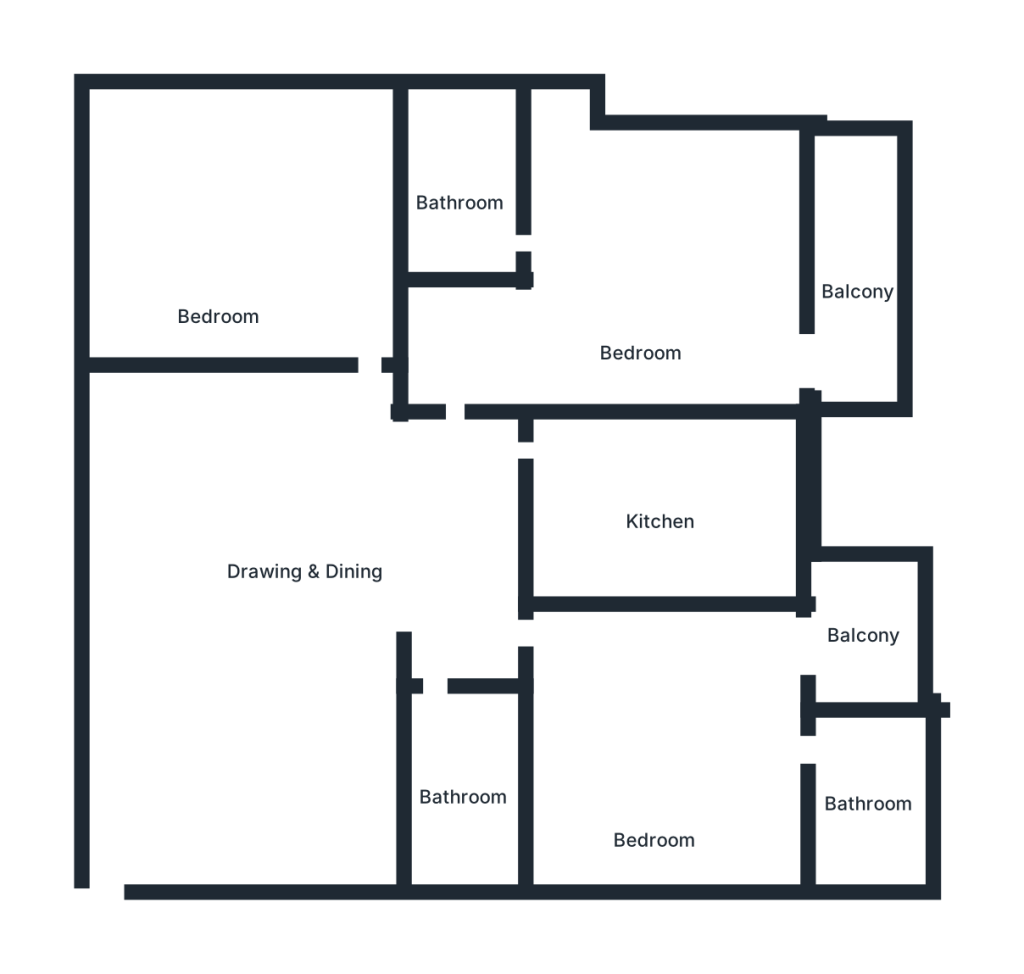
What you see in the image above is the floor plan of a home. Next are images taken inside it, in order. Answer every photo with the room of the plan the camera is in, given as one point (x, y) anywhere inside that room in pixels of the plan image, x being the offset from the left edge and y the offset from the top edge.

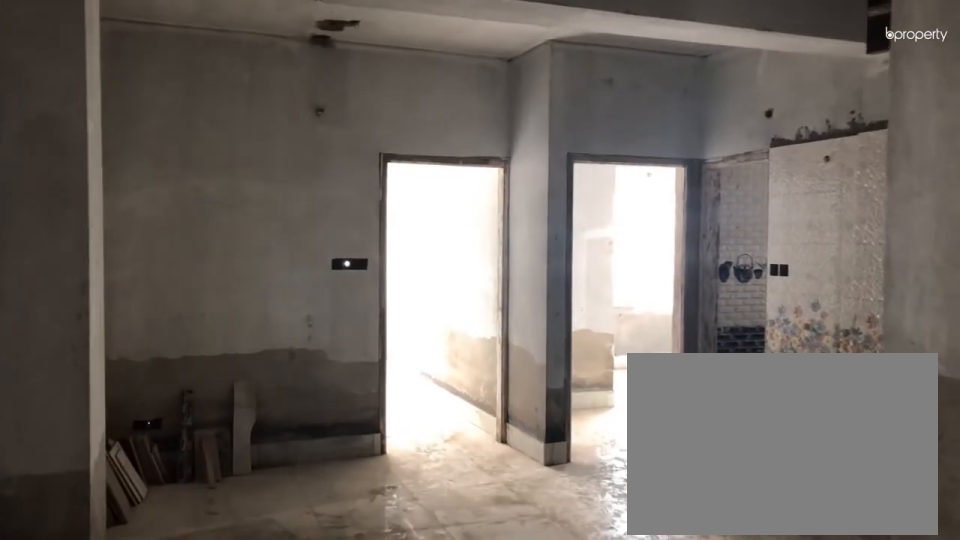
(135, 849)
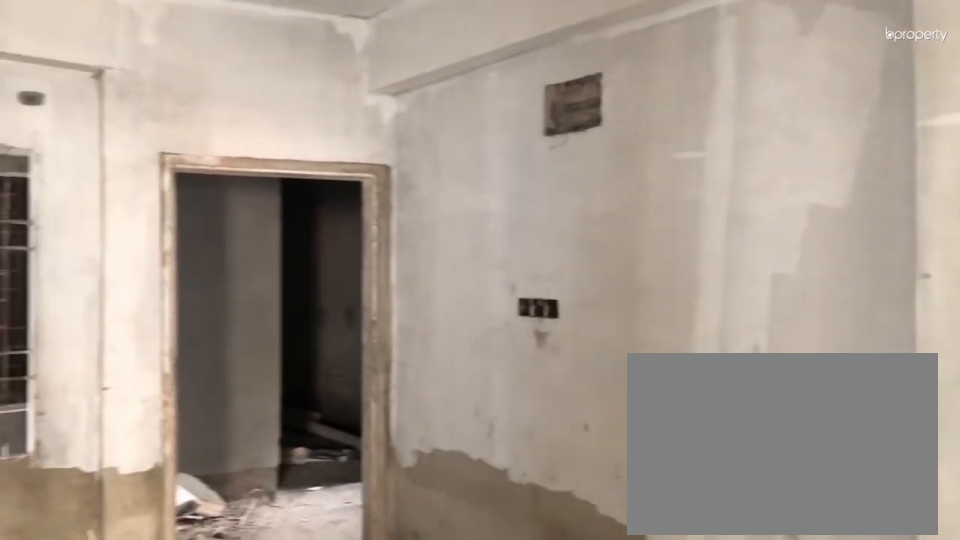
(307, 556)
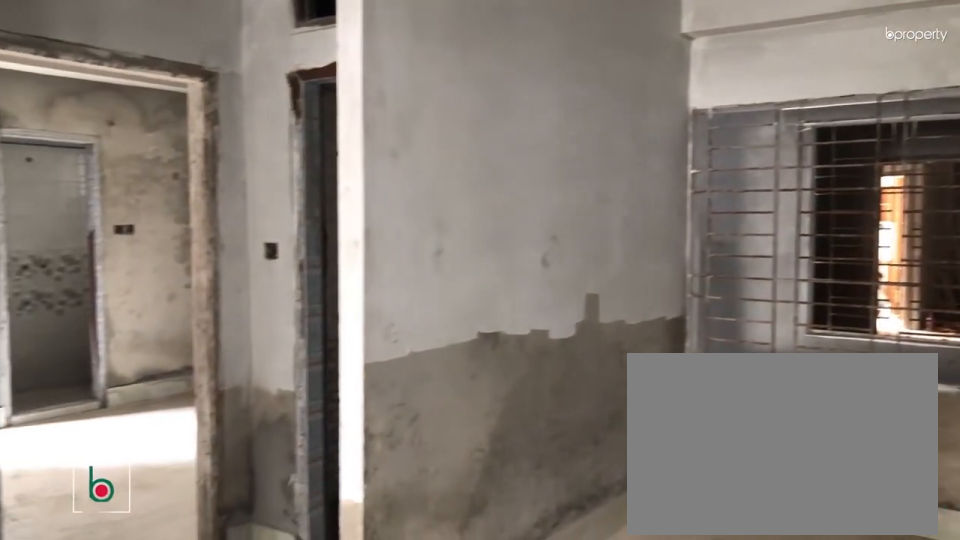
(307, 556)
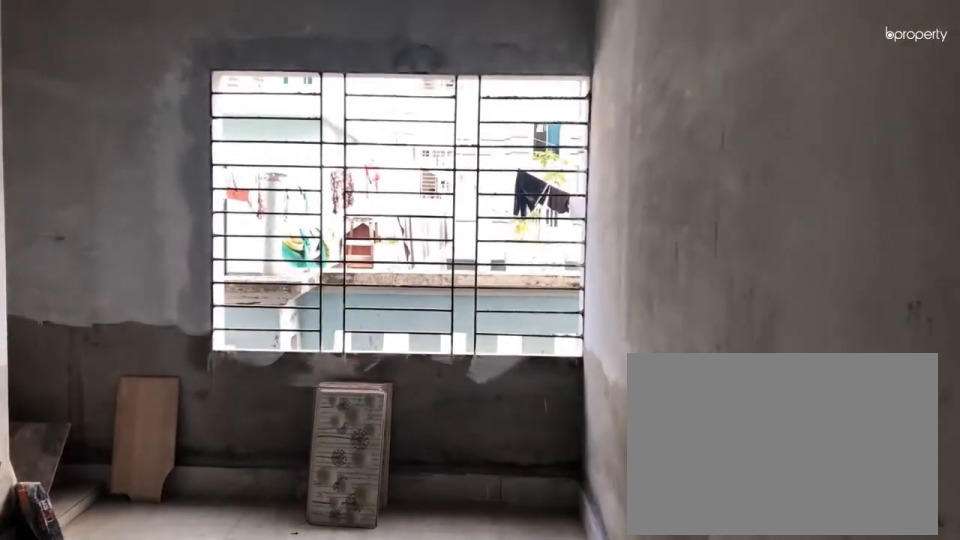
(349, 299)
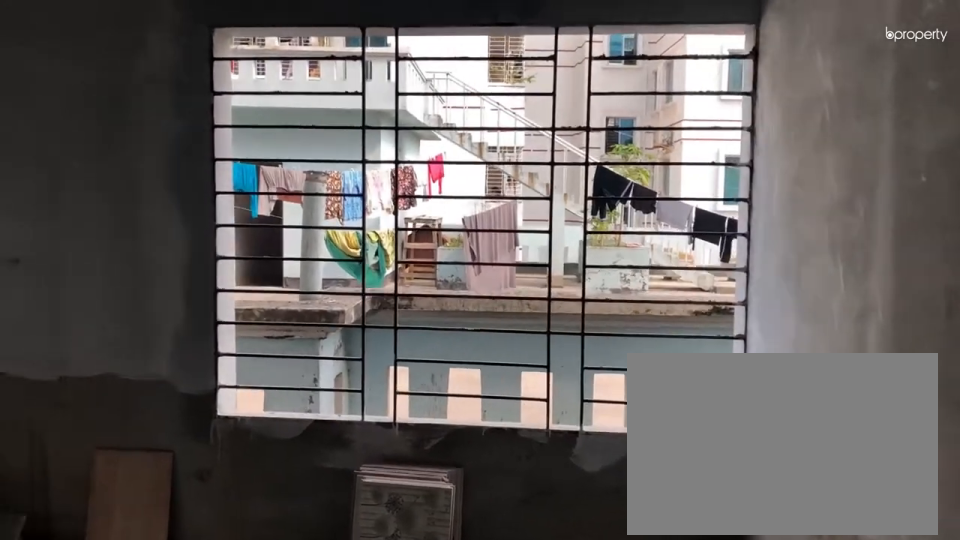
(215, 228)
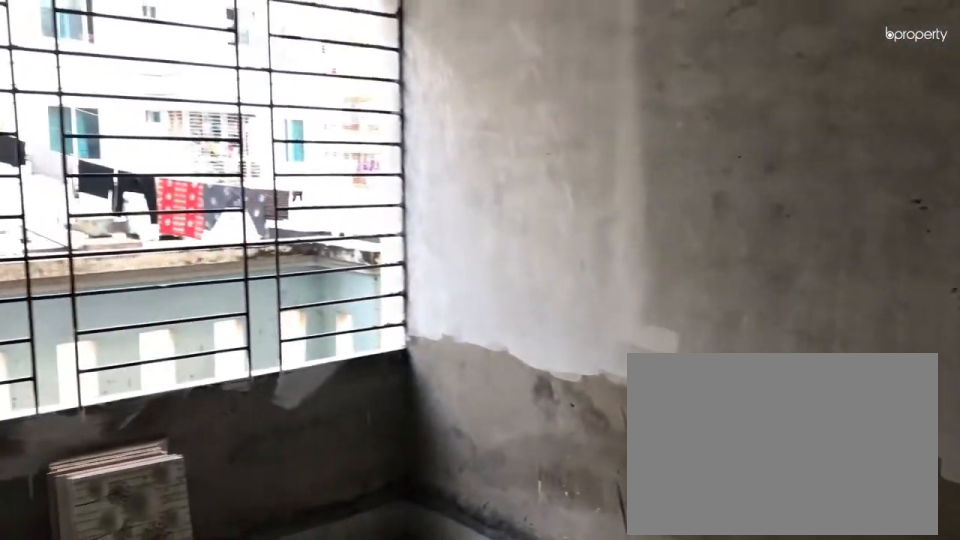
(215, 228)
